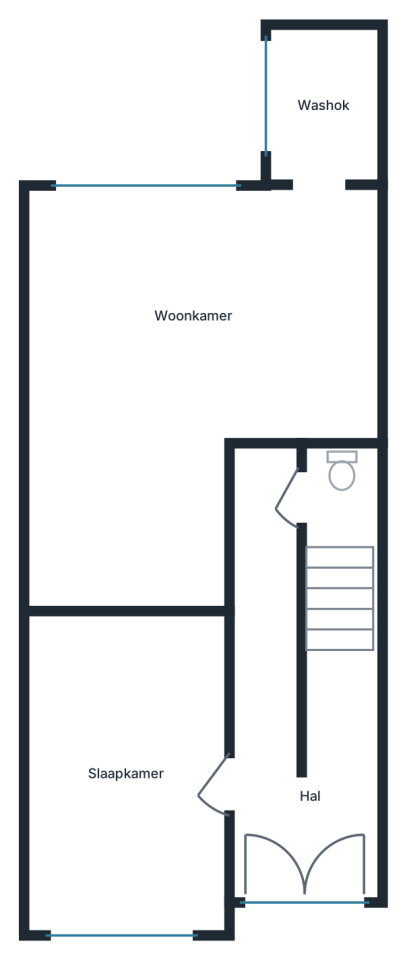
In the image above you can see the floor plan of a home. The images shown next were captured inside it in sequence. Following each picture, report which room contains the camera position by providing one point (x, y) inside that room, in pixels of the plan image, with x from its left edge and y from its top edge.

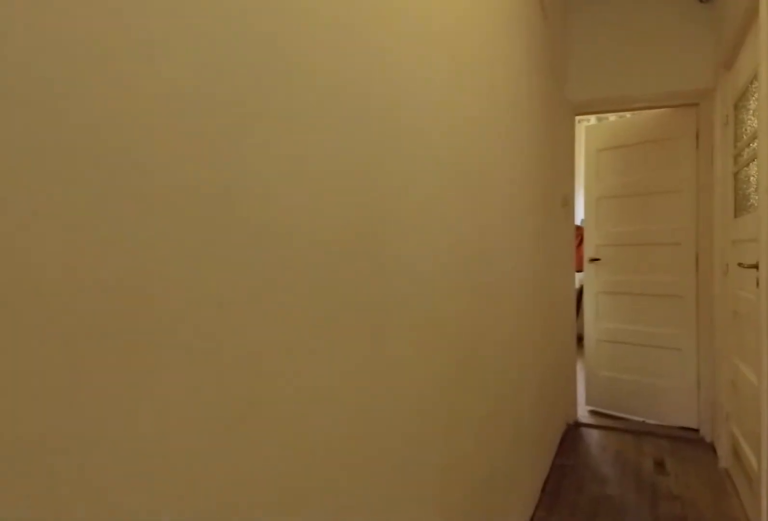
(292, 708)
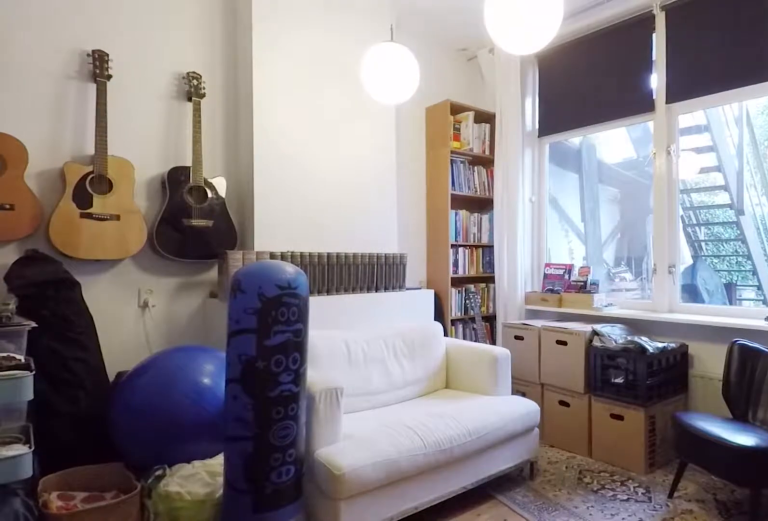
(119, 332)
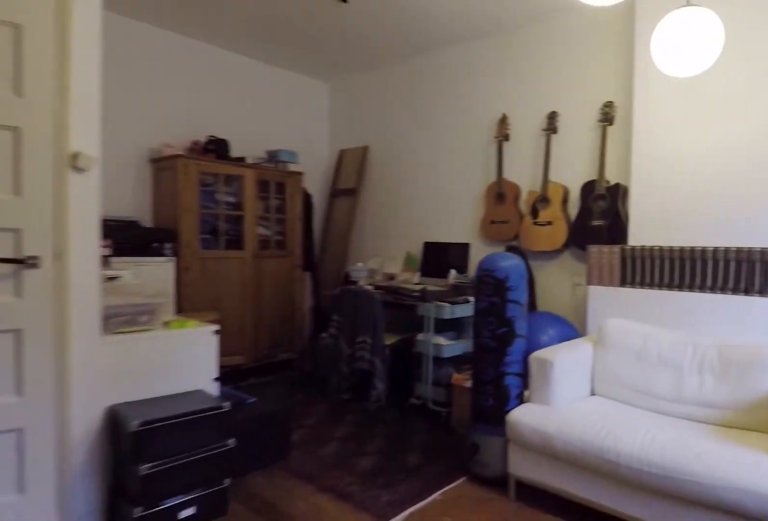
(119, 332)
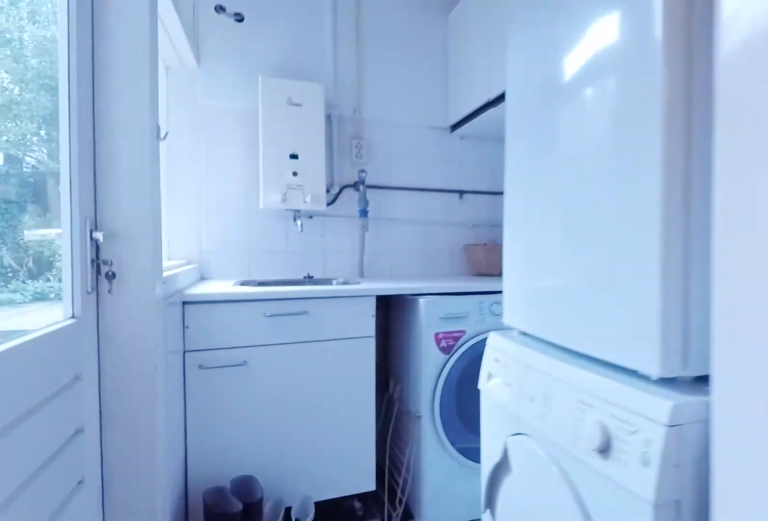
(322, 109)
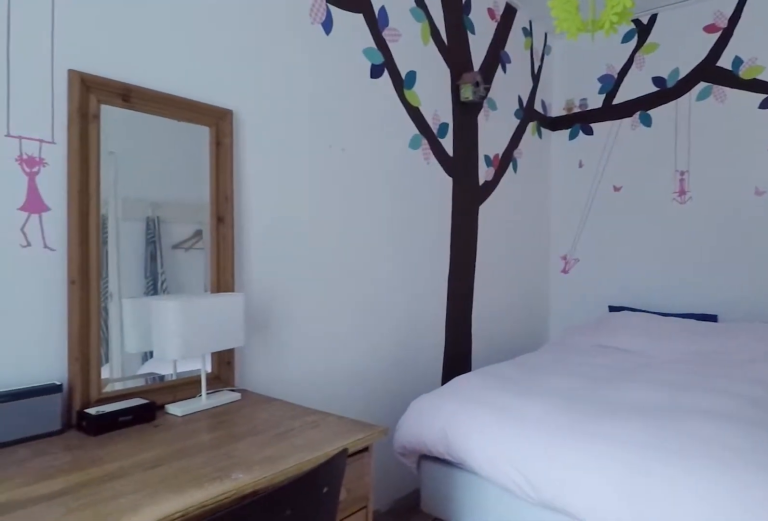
(128, 772)
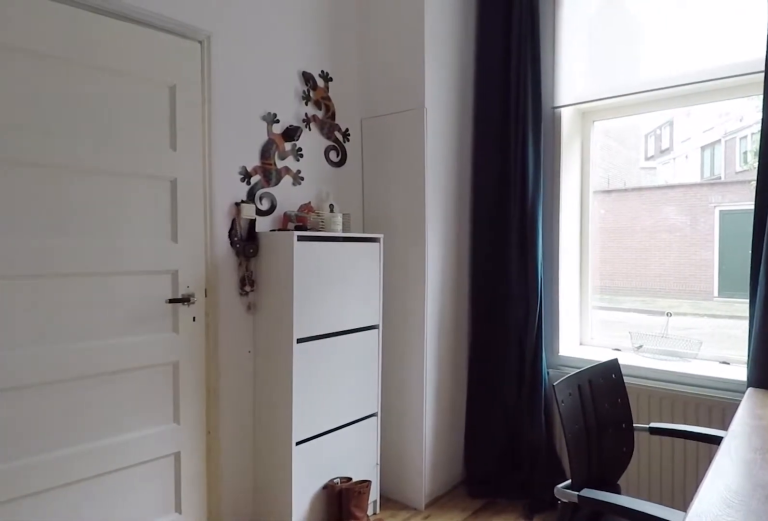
(128, 772)
